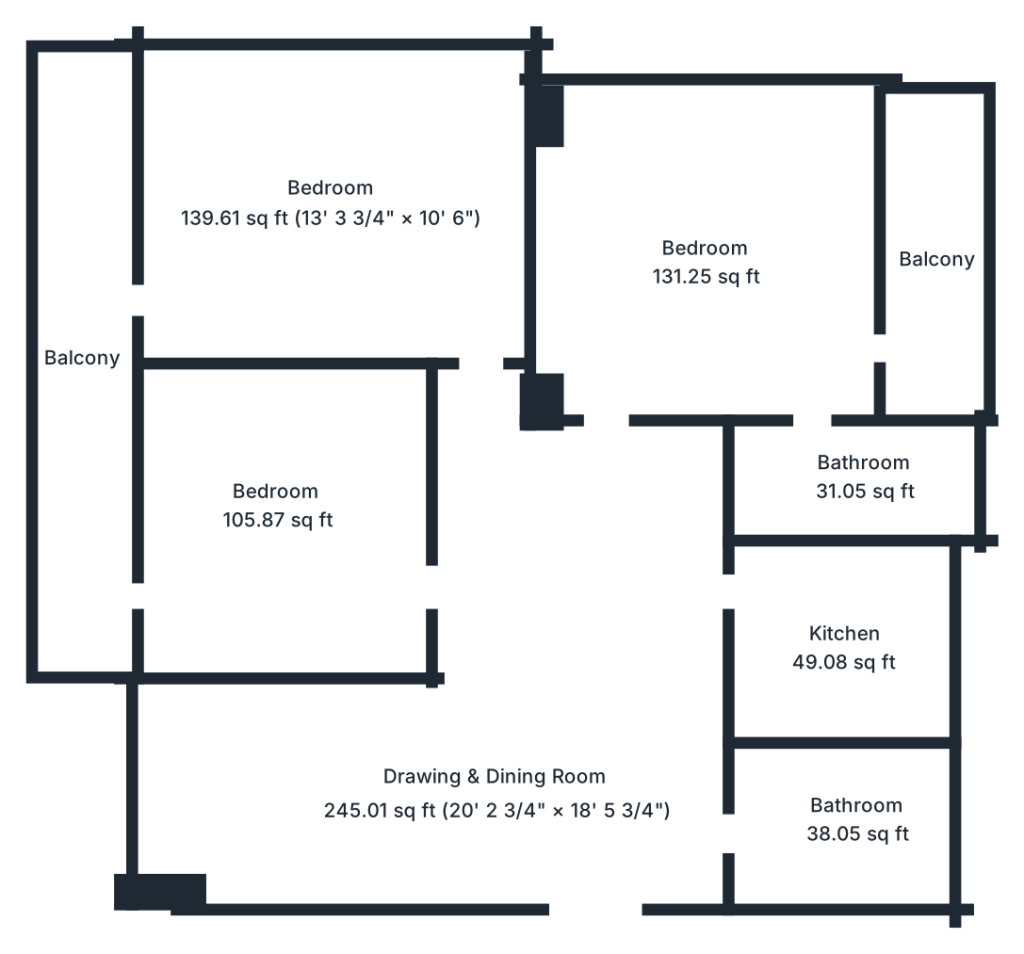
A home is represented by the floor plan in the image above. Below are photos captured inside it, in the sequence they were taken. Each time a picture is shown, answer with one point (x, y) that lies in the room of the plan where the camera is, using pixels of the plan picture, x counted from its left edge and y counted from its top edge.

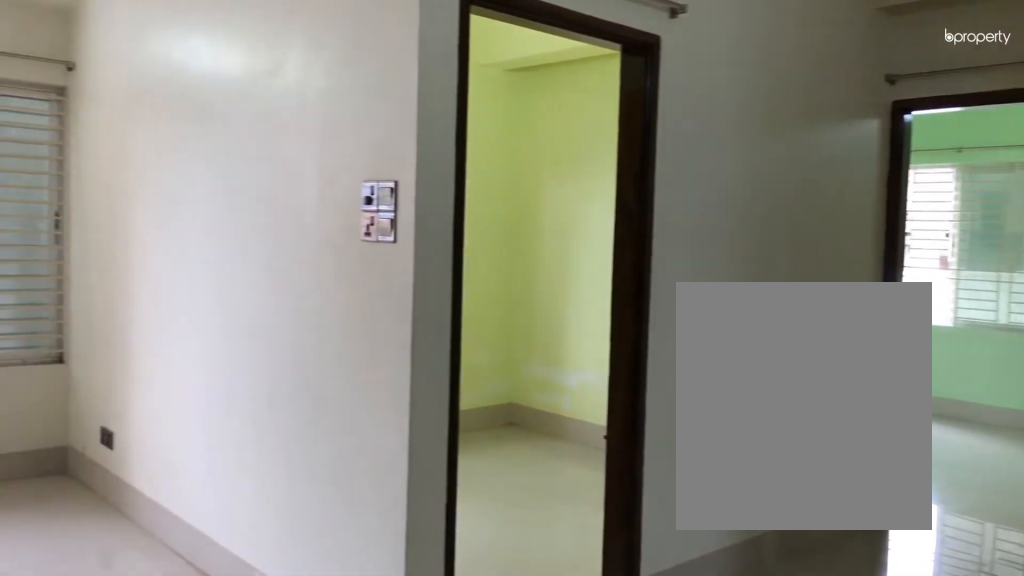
(495, 793)
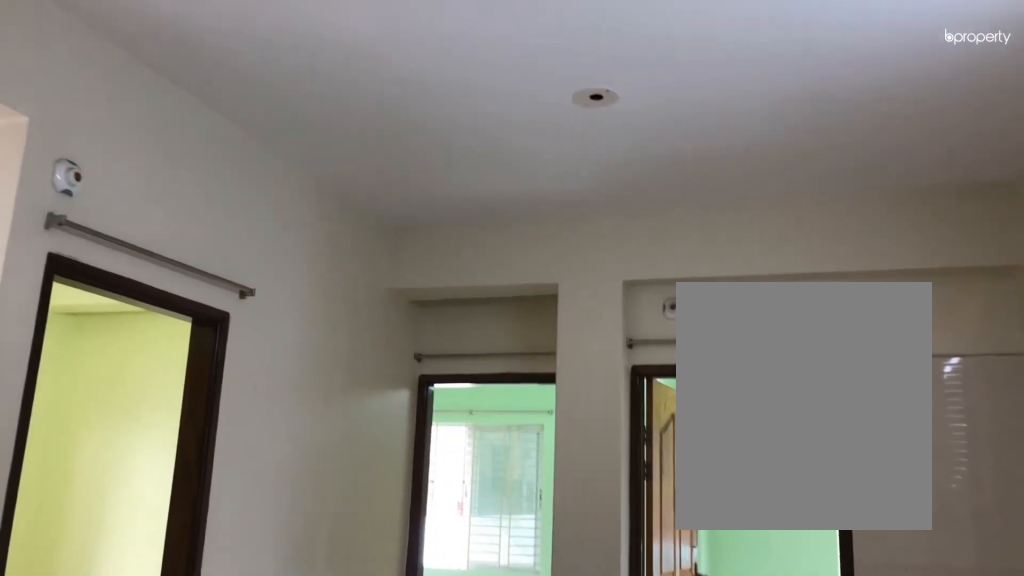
(496, 793)
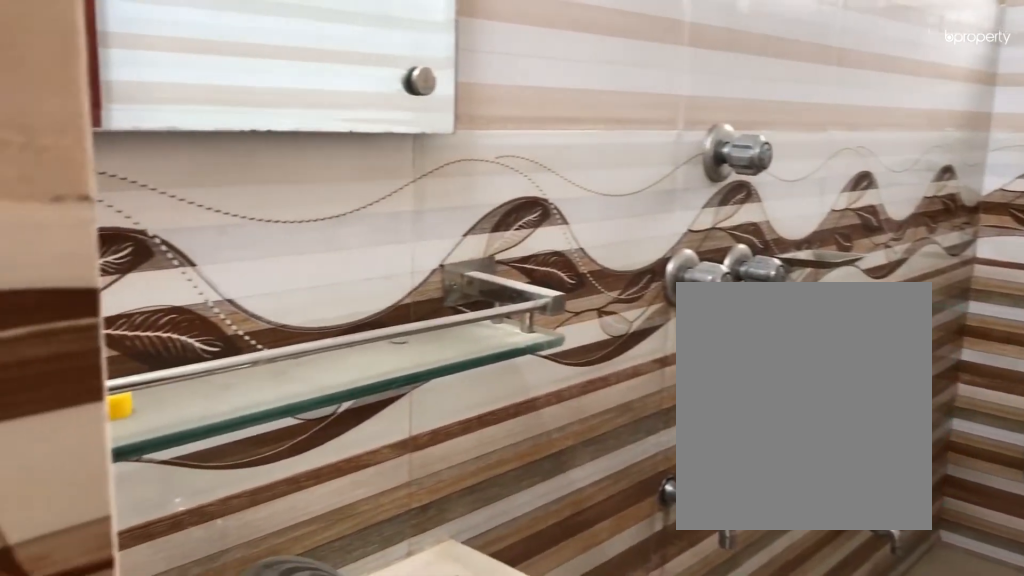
(860, 820)
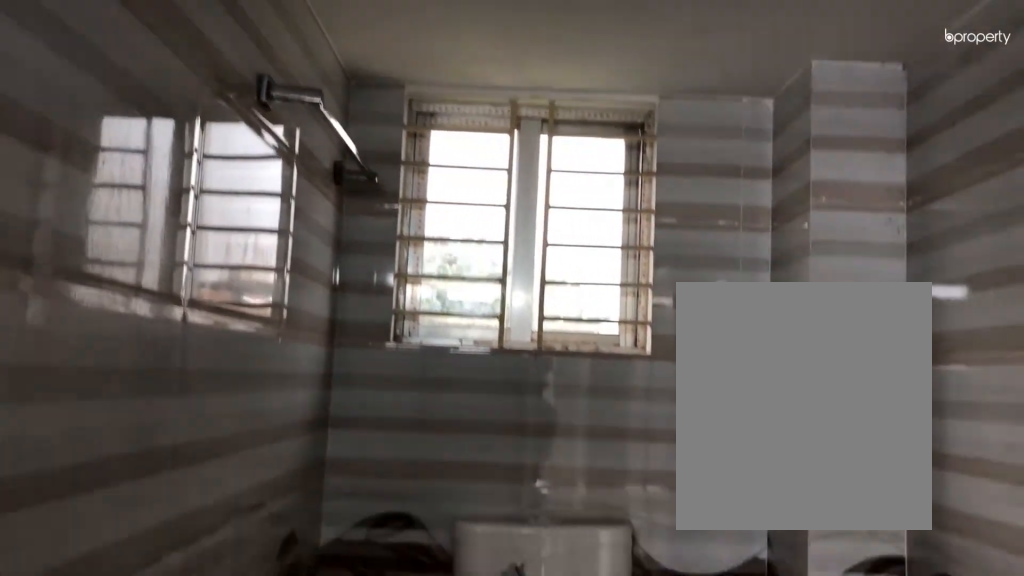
(860, 820)
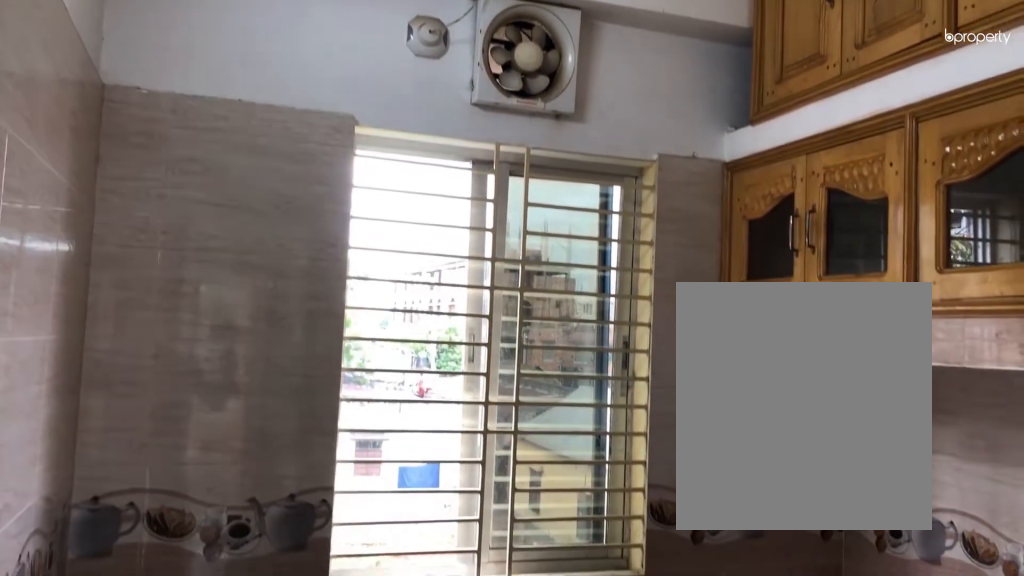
(843, 648)
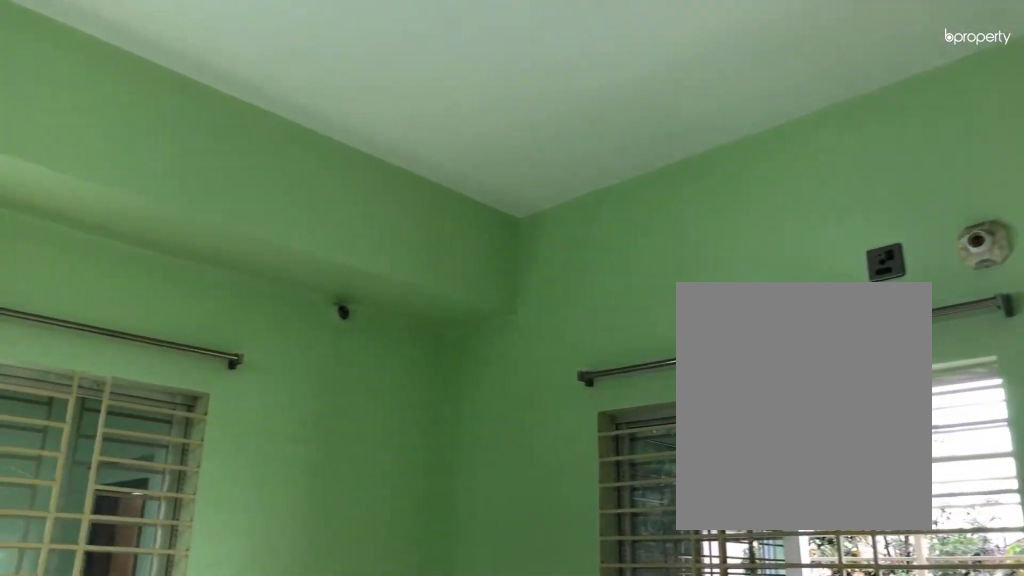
(705, 269)
